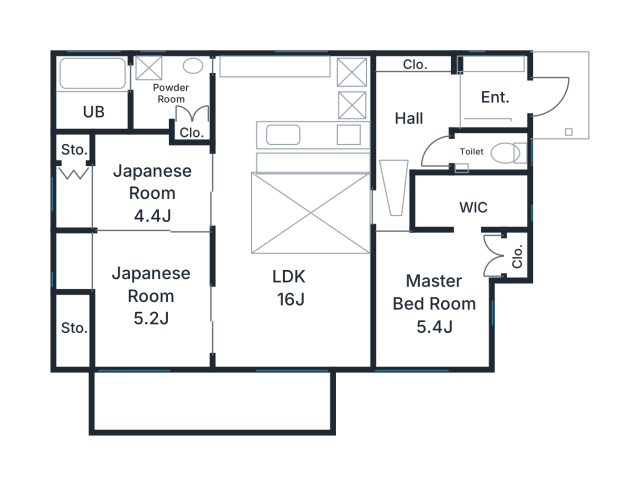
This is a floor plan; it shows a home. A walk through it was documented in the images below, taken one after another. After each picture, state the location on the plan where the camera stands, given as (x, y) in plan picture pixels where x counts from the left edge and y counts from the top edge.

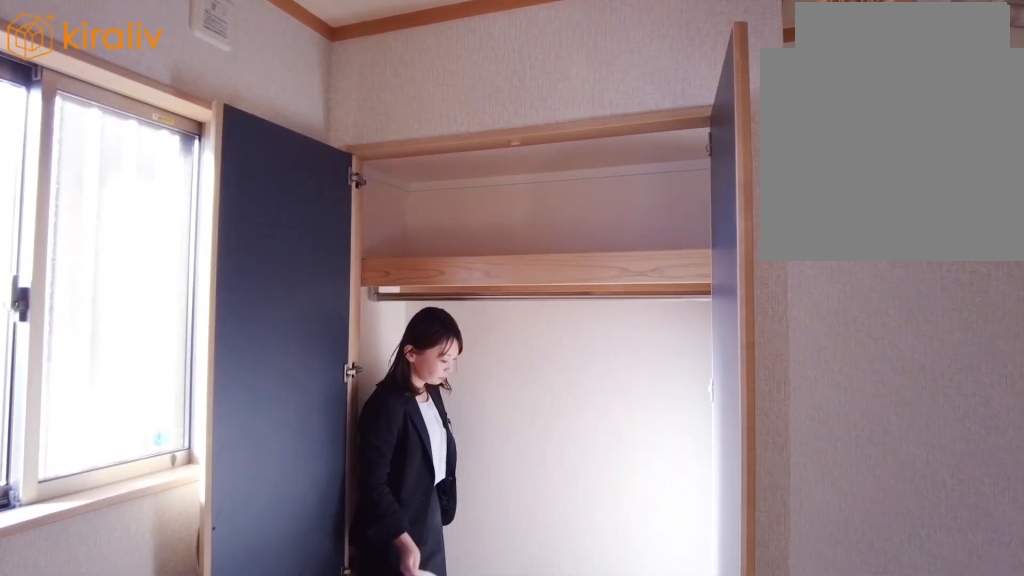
(89, 225)
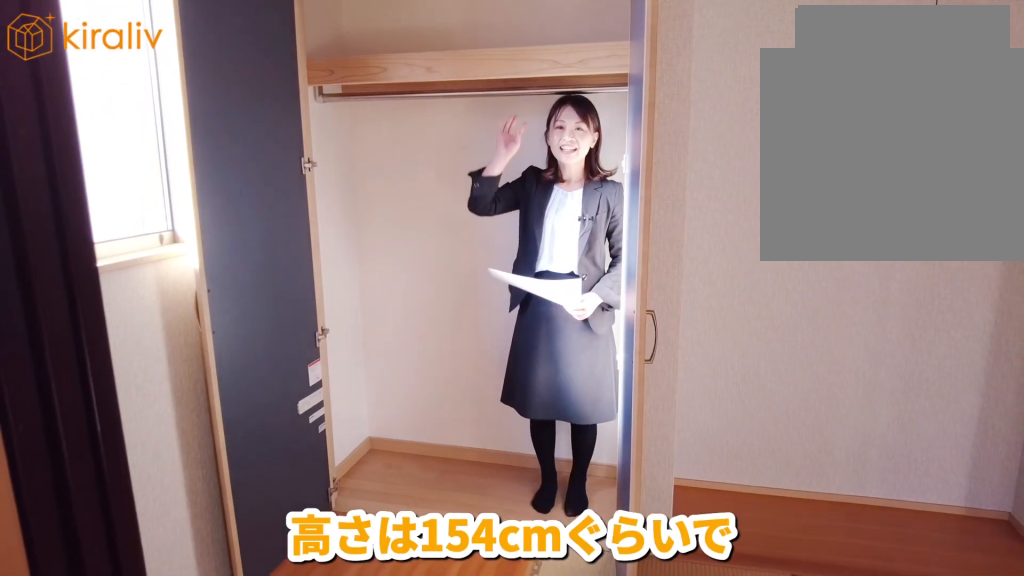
(90, 238)
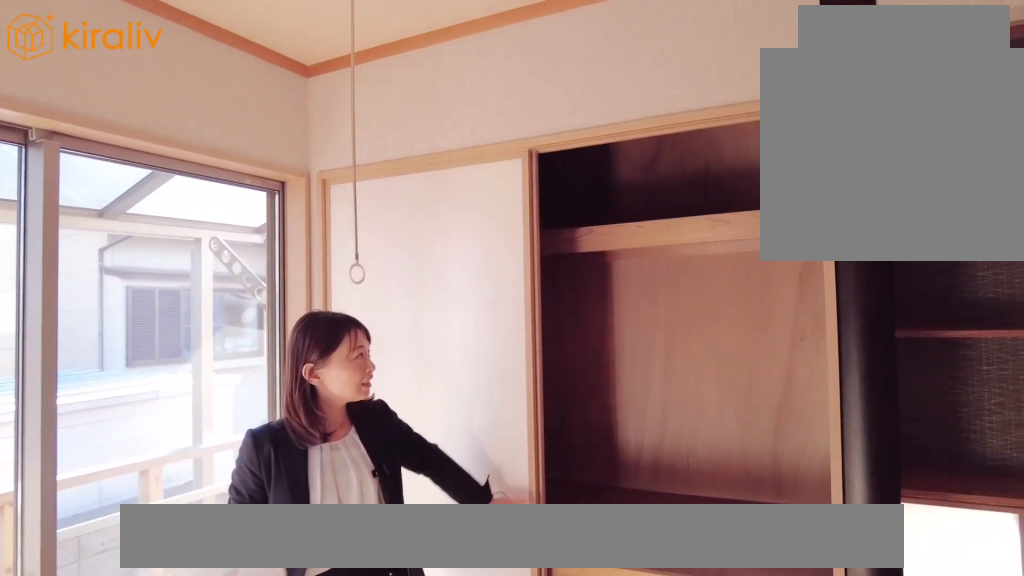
(108, 339)
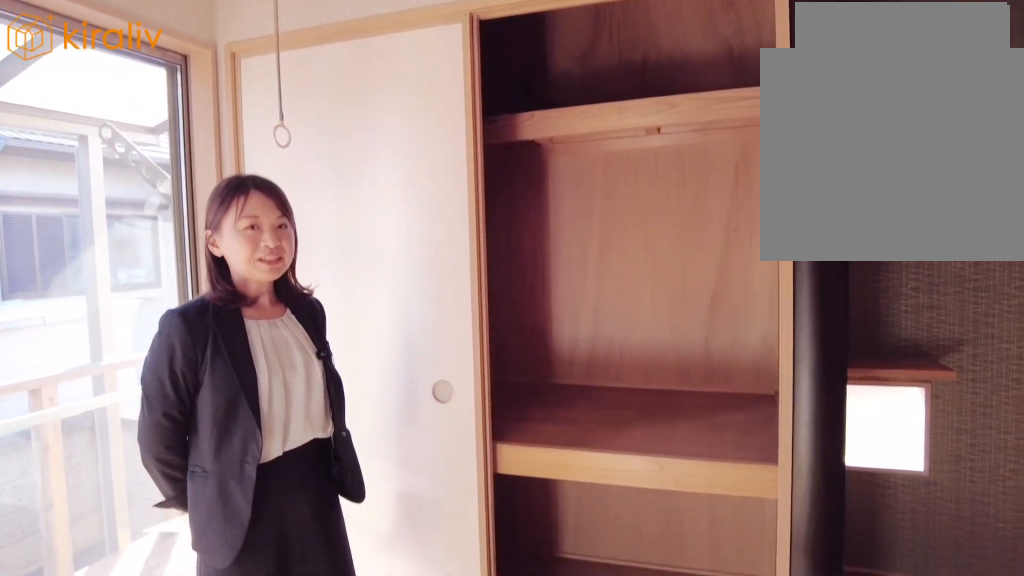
(108, 339)
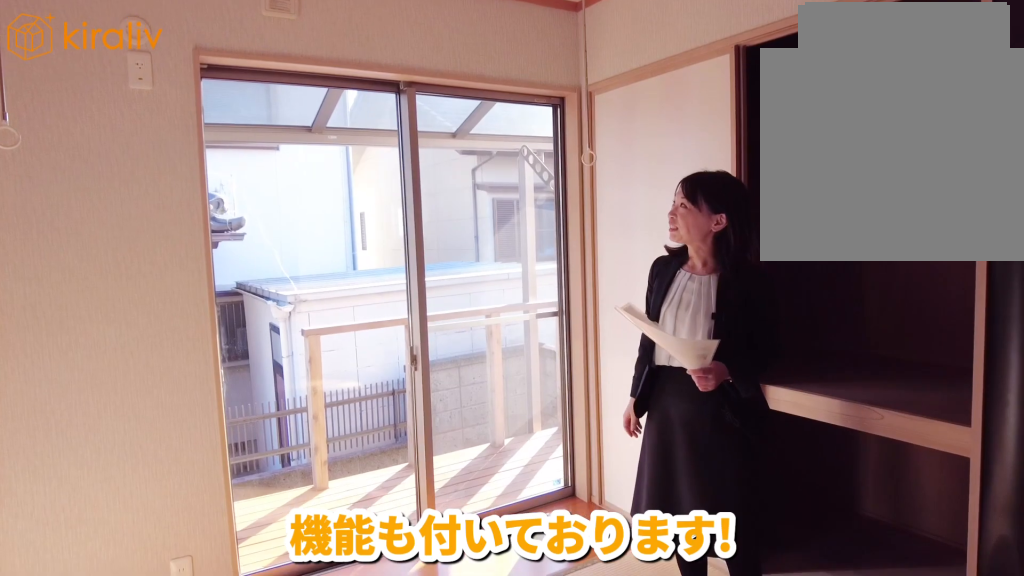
(110, 311)
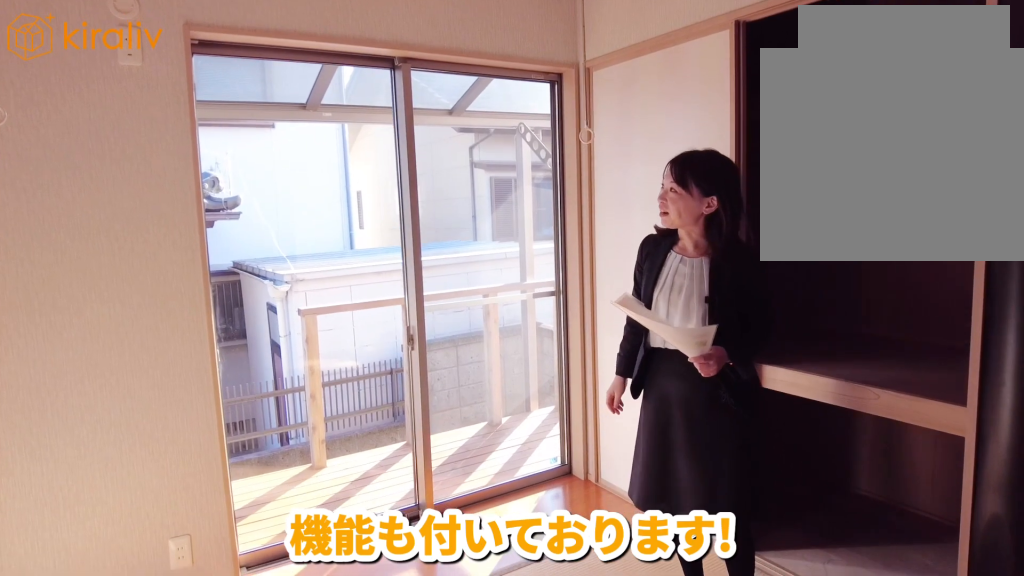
(111, 312)
